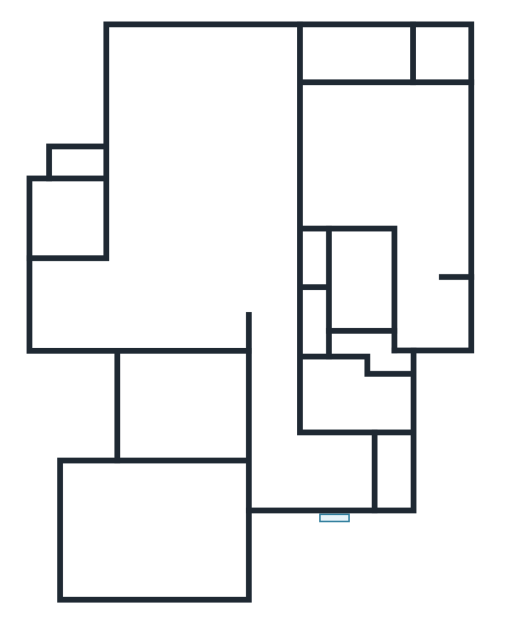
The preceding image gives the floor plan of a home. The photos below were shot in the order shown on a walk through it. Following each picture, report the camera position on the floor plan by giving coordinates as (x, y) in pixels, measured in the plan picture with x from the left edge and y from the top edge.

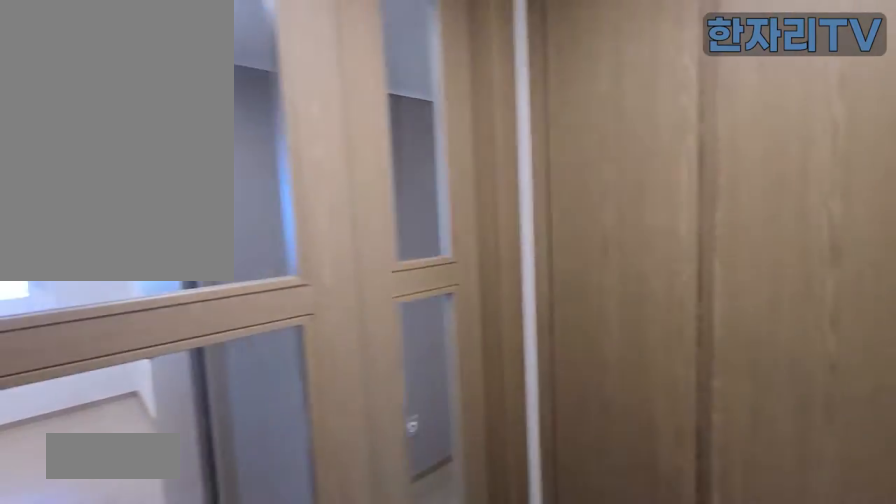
(335, 473)
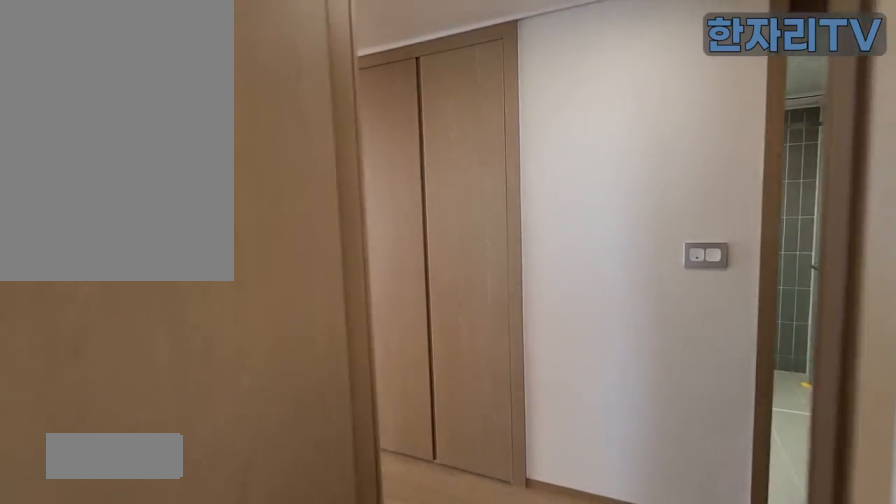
(186, 404)
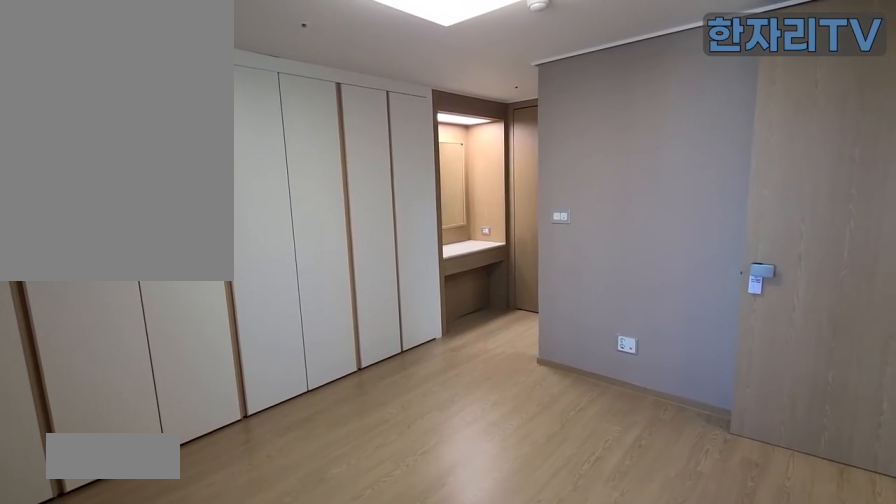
(377, 134)
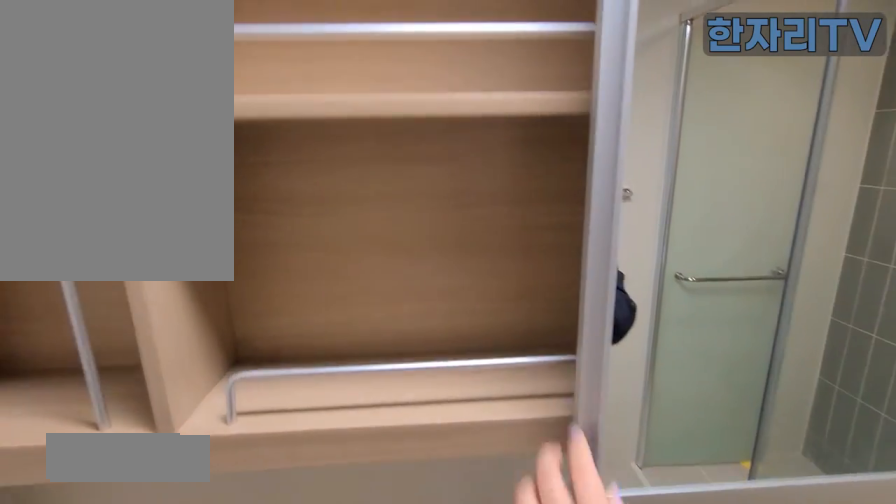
(348, 400)
